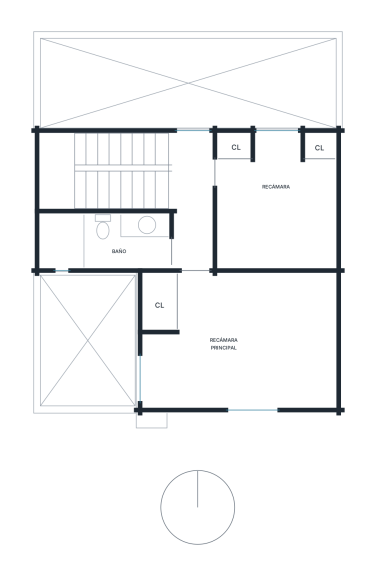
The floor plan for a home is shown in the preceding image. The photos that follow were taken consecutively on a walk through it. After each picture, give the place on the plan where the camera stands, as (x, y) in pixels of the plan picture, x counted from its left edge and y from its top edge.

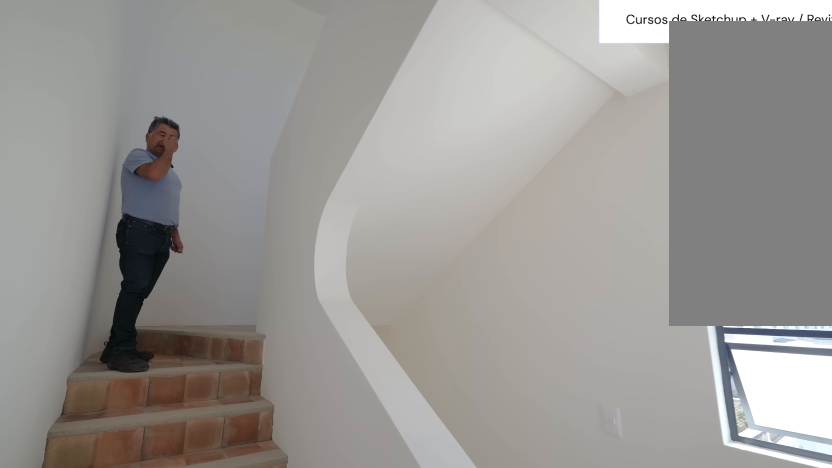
(185, 188)
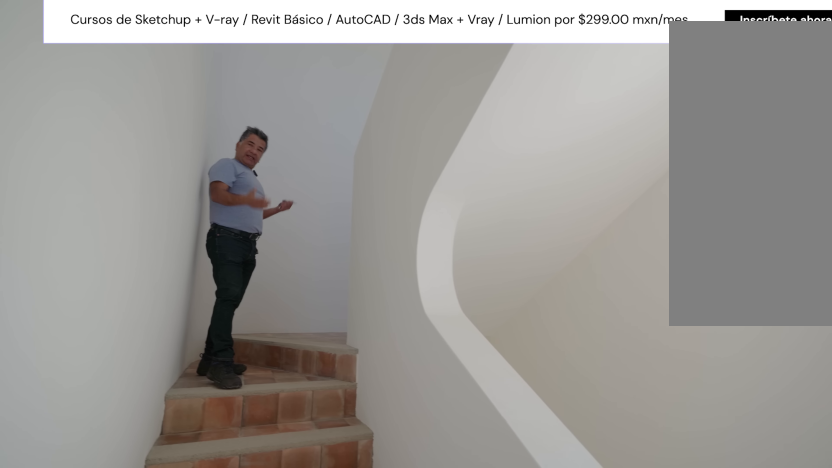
(184, 188)
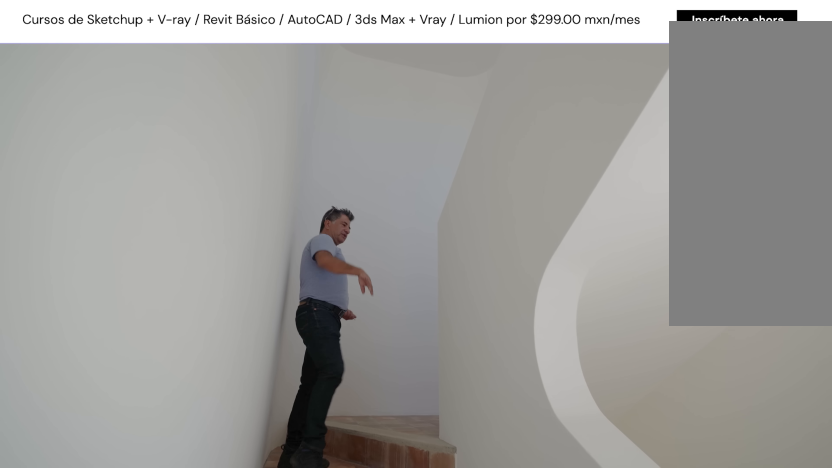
(184, 188)
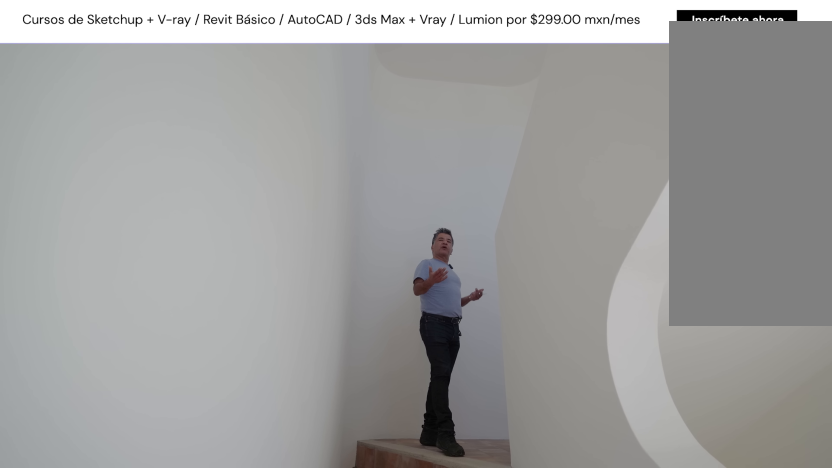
(165, 186)
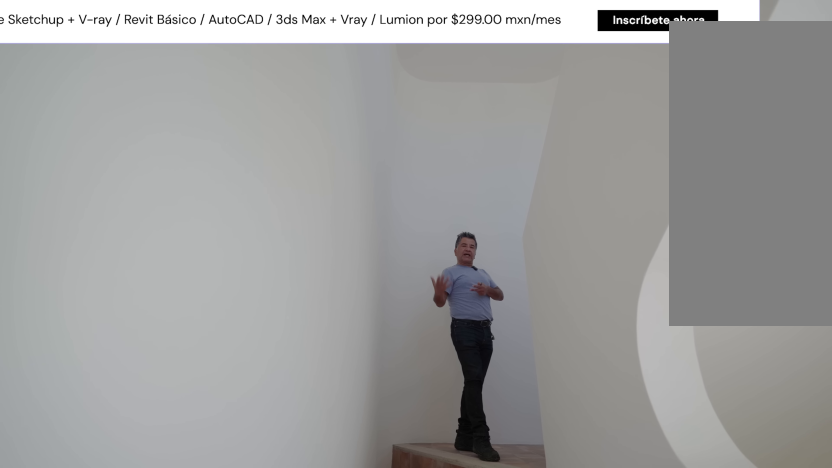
(163, 186)
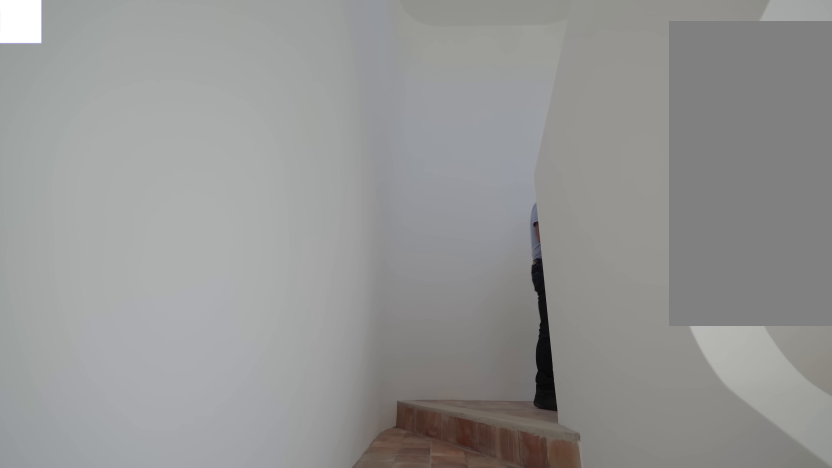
(163, 186)
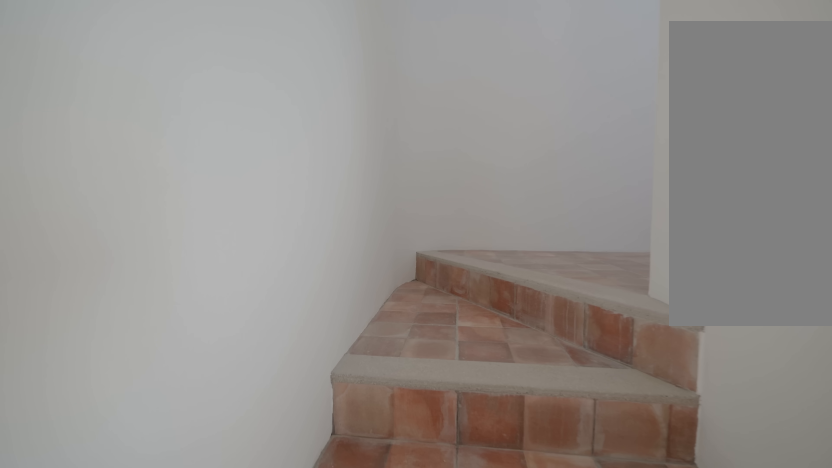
(162, 190)
